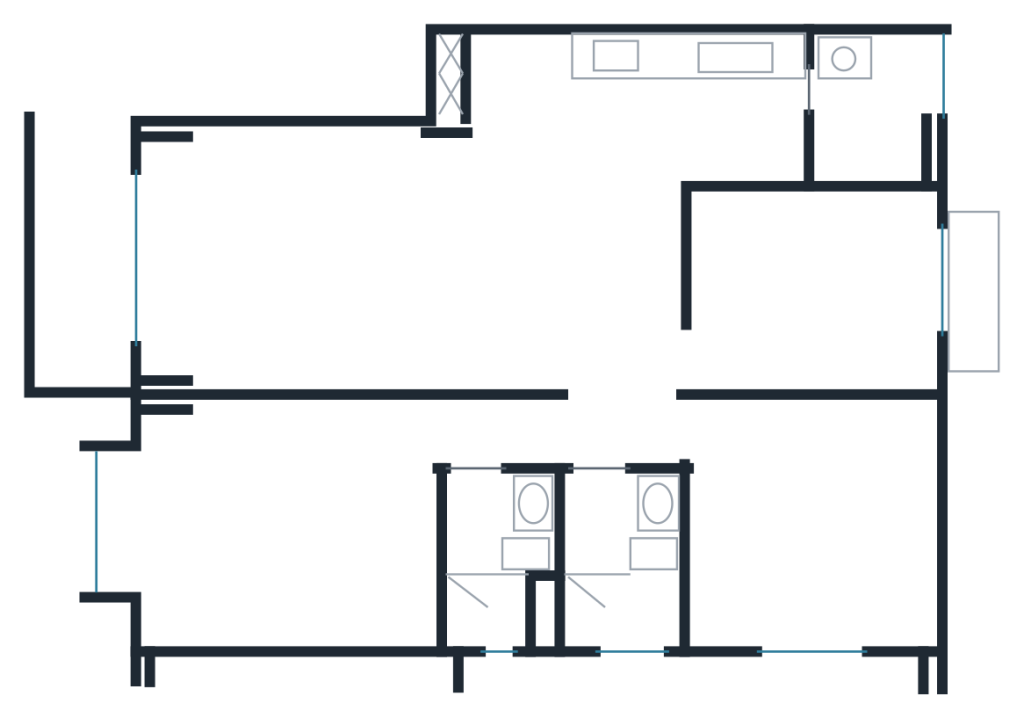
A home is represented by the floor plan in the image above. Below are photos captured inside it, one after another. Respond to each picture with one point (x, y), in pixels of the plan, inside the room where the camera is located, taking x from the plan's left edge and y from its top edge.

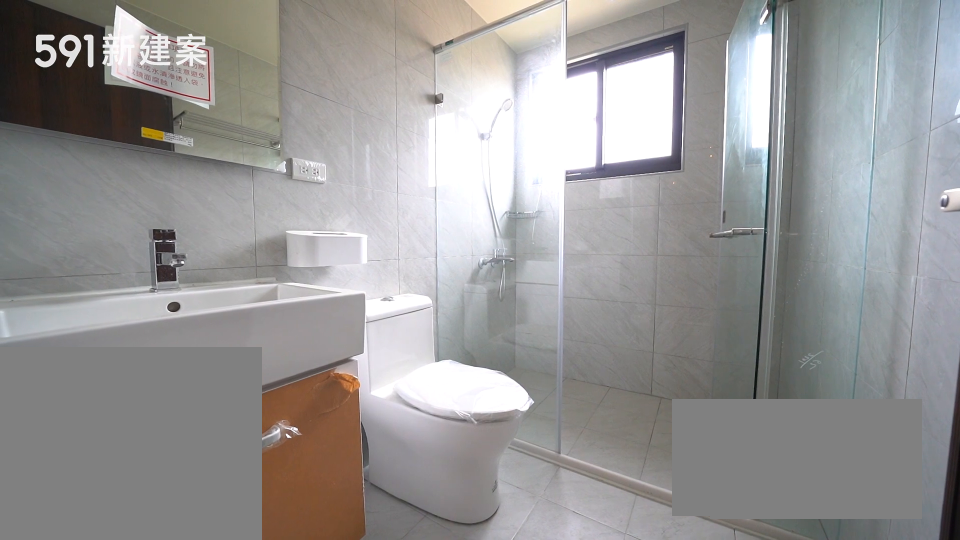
(624, 568)
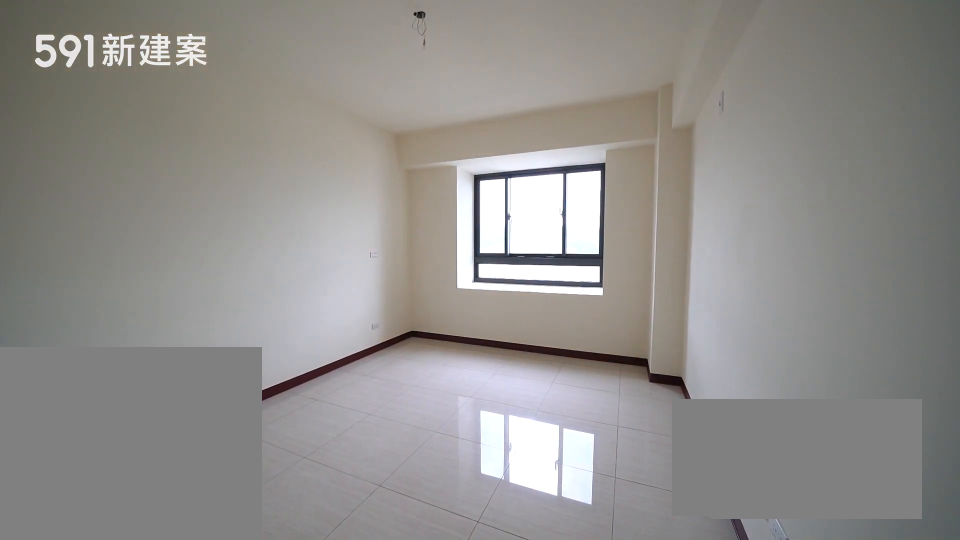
(284, 528)
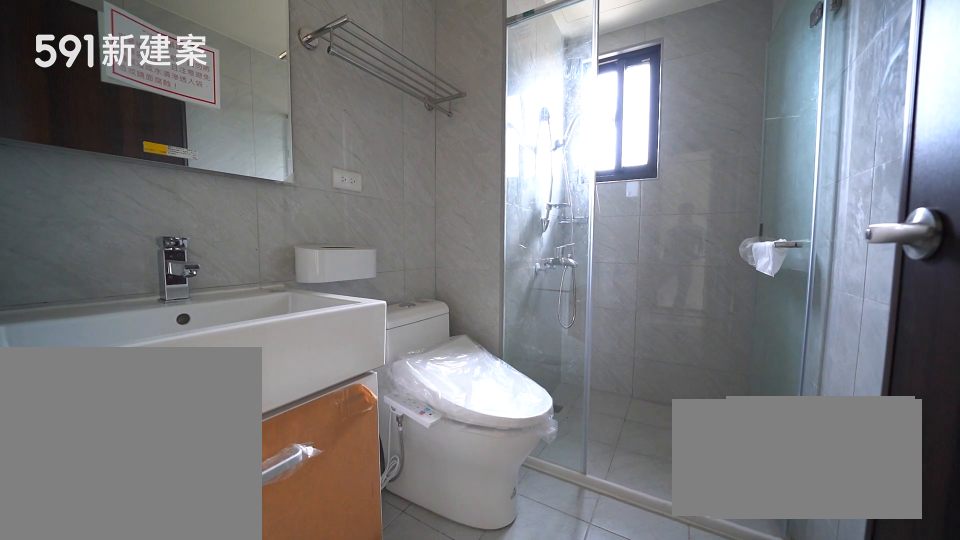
(501, 564)
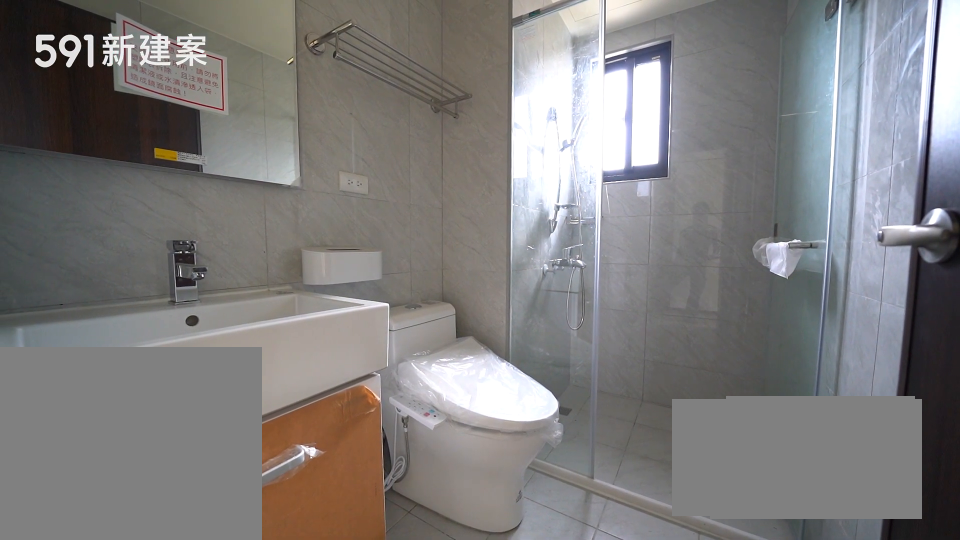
(501, 564)
